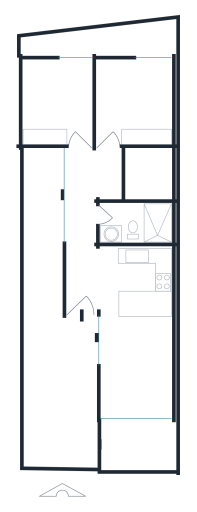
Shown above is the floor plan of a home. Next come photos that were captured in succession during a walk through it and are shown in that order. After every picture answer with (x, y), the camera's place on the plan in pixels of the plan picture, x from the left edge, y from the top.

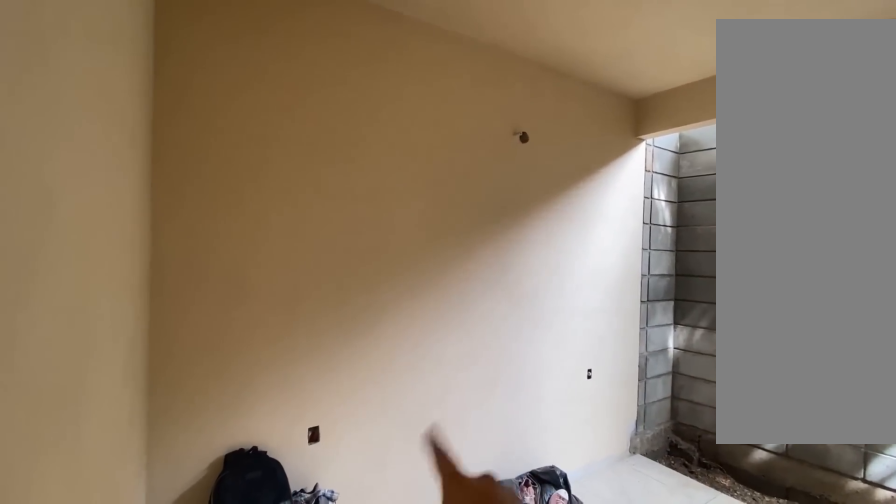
(79, 133)
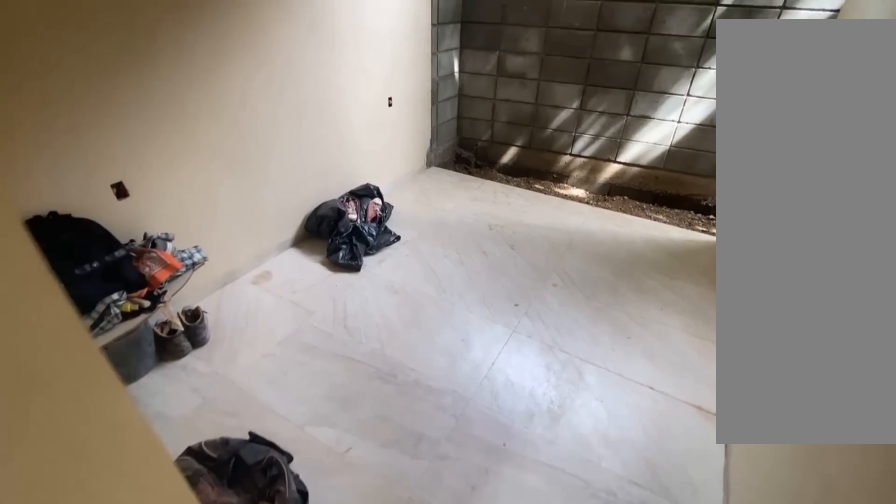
(79, 133)
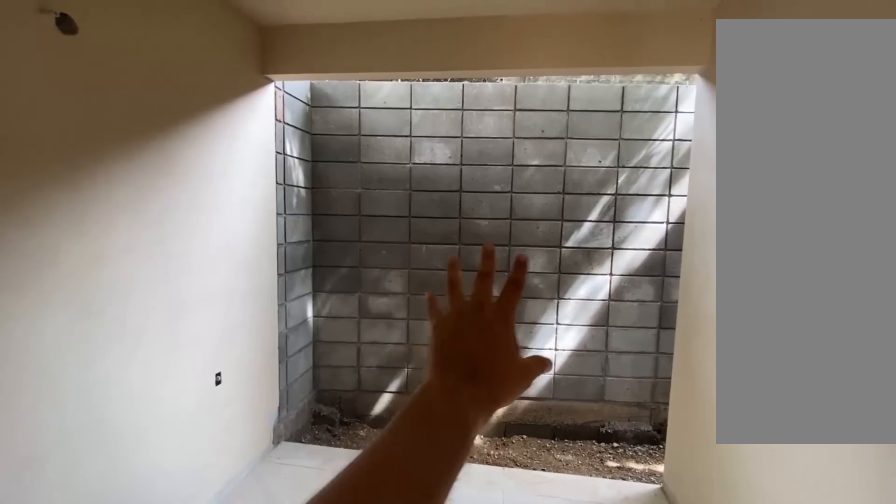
(79, 133)
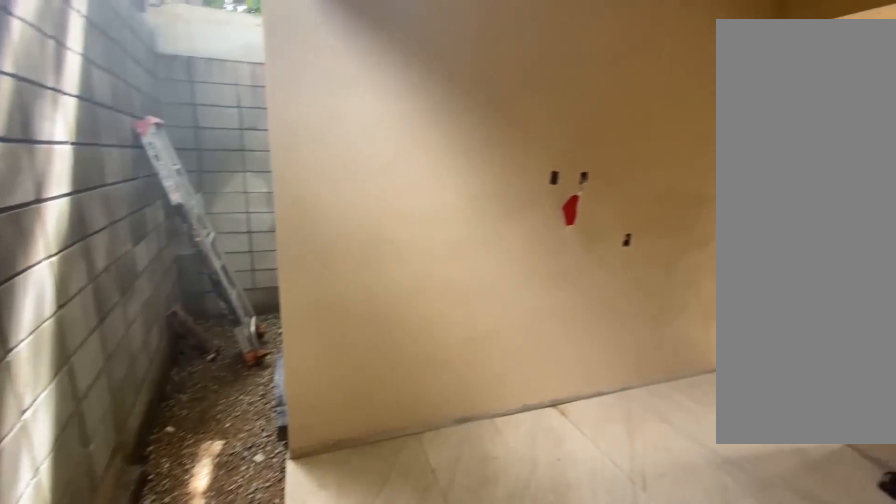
(33, 64)
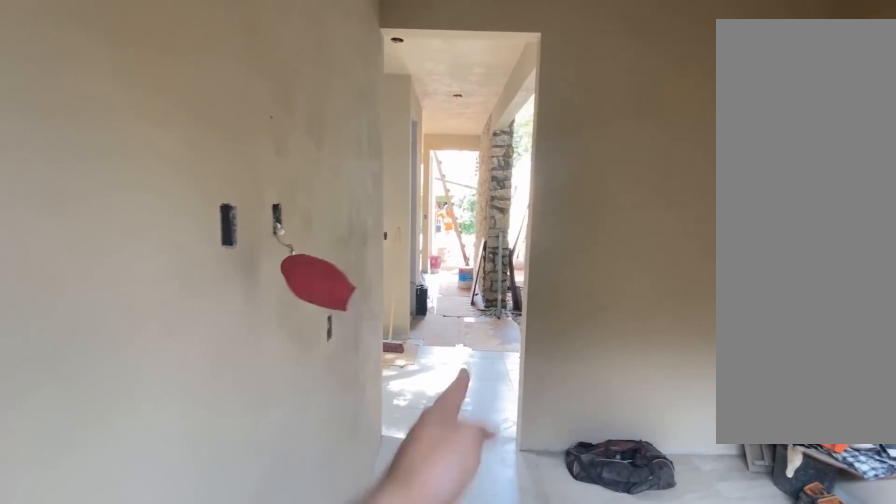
(80, 77)
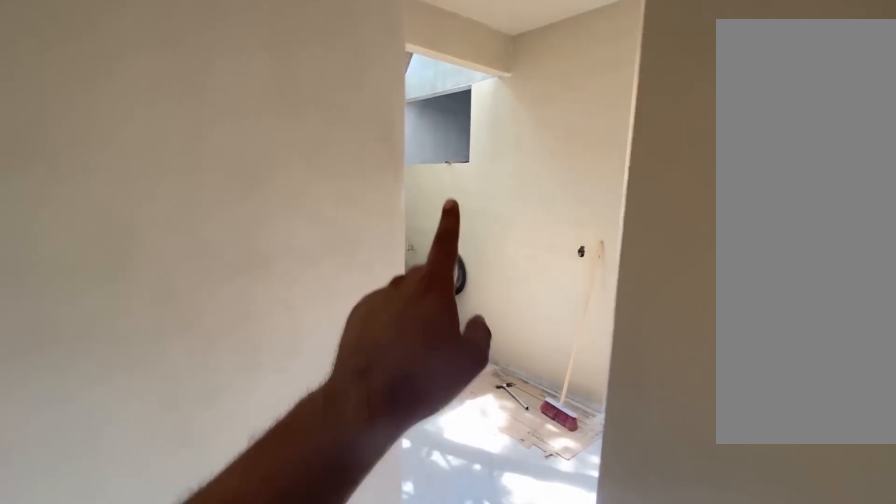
(55, 114)
